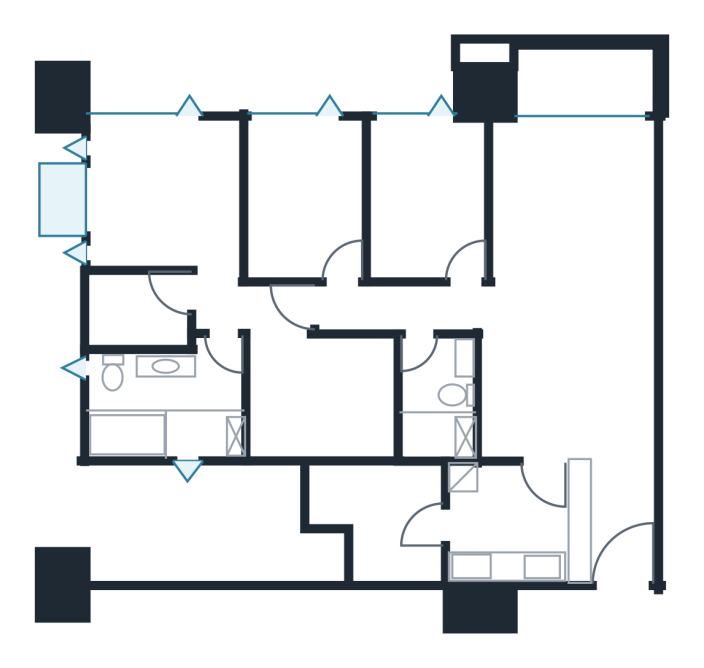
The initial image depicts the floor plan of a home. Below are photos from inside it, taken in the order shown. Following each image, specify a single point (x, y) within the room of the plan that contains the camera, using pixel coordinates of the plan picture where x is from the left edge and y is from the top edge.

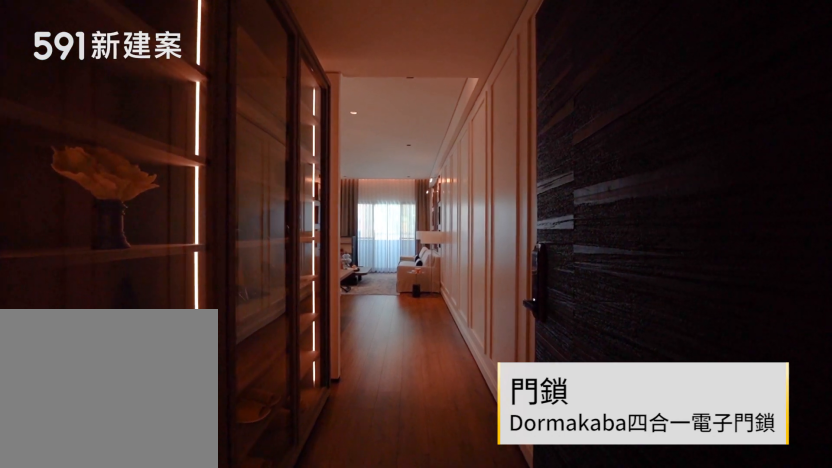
(611, 518)
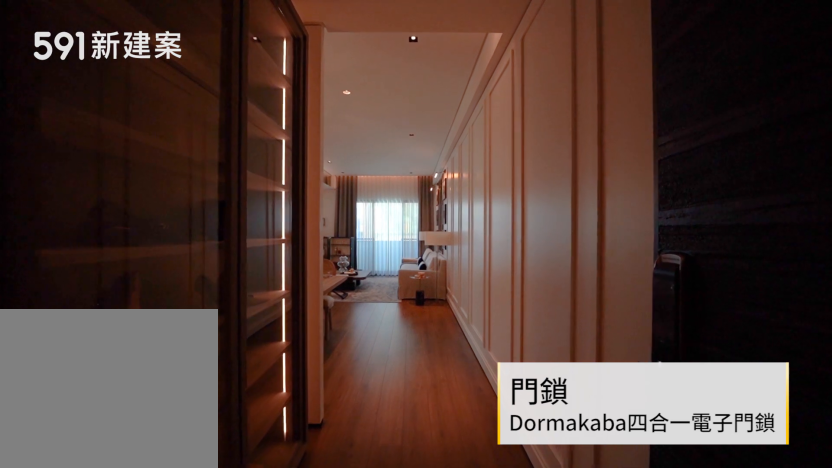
(611, 518)
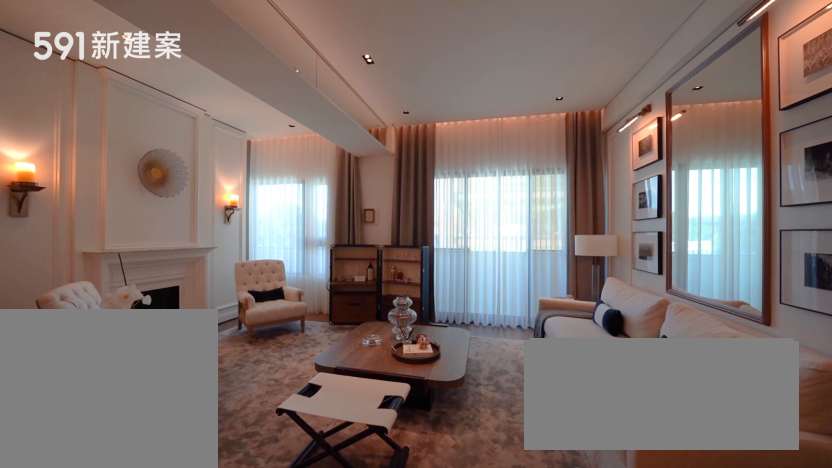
(508, 198)
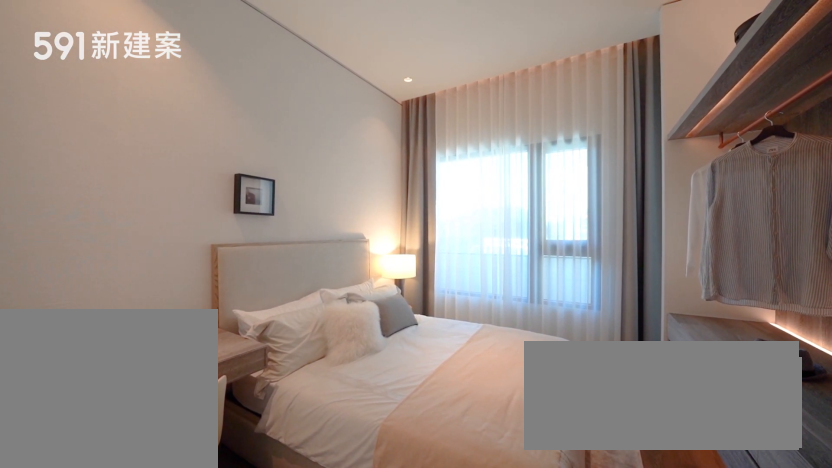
(300, 192)
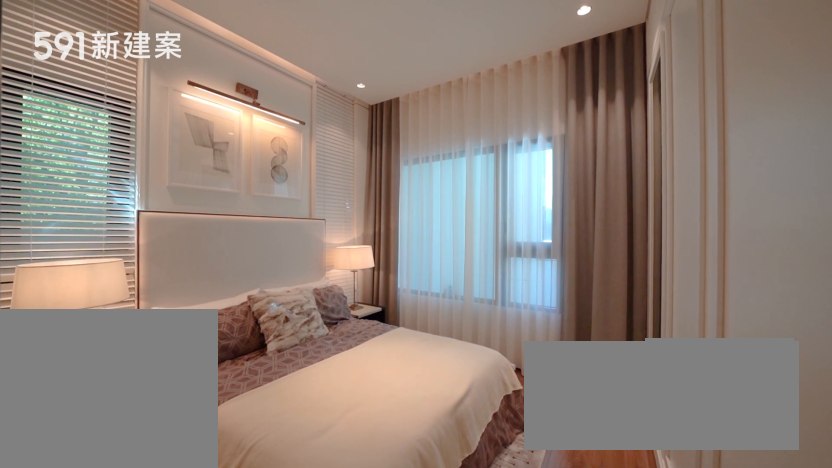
(161, 229)
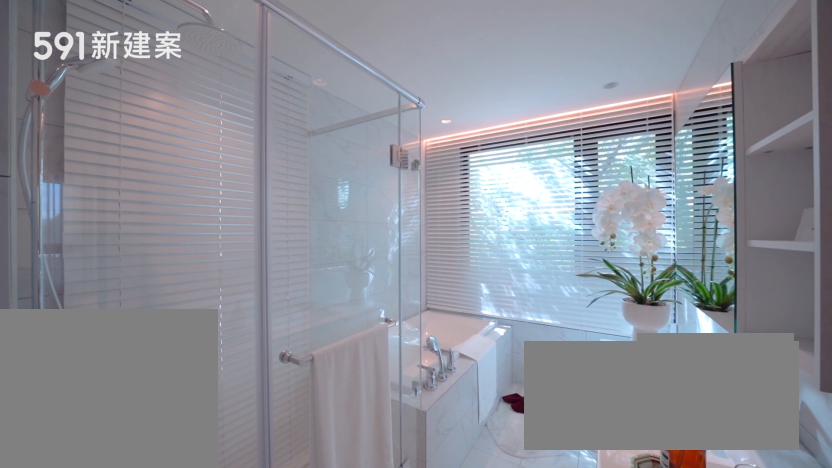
(158, 402)
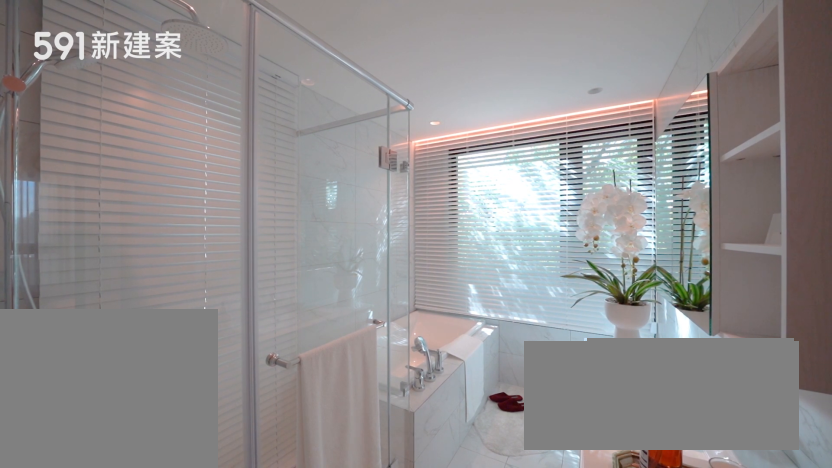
(158, 402)
